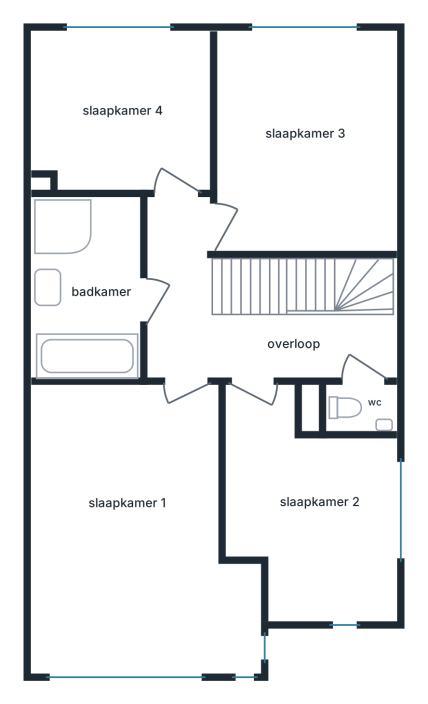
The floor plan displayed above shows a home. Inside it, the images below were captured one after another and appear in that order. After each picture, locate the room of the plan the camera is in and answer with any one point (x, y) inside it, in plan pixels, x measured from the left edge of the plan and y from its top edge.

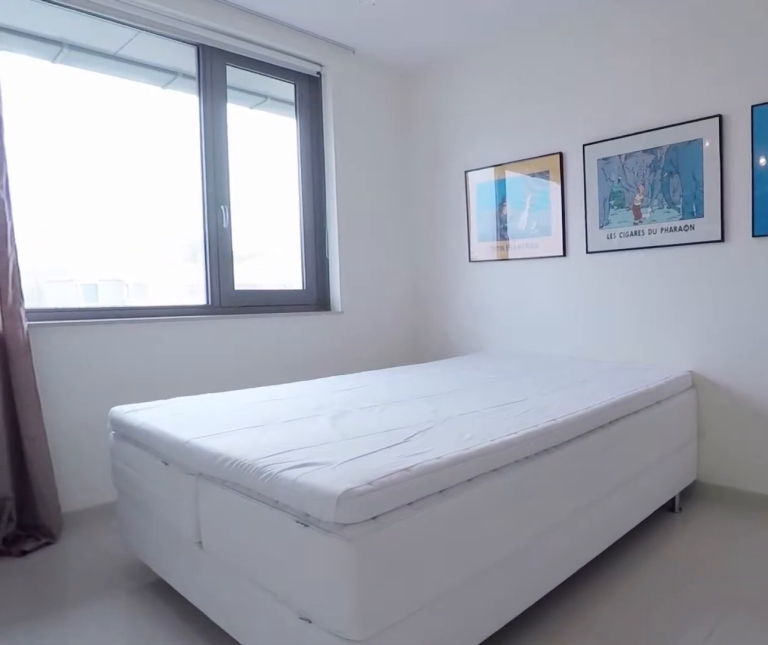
(304, 92)
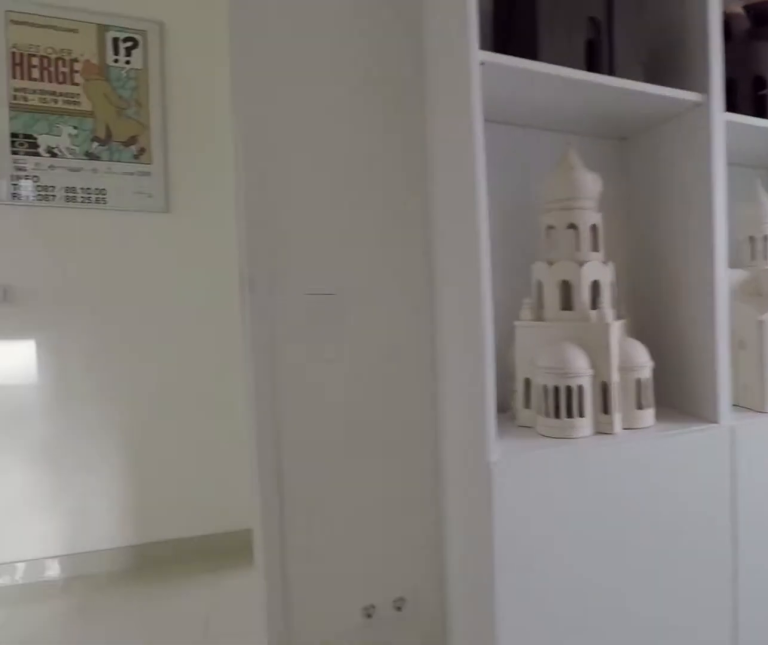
(304, 92)
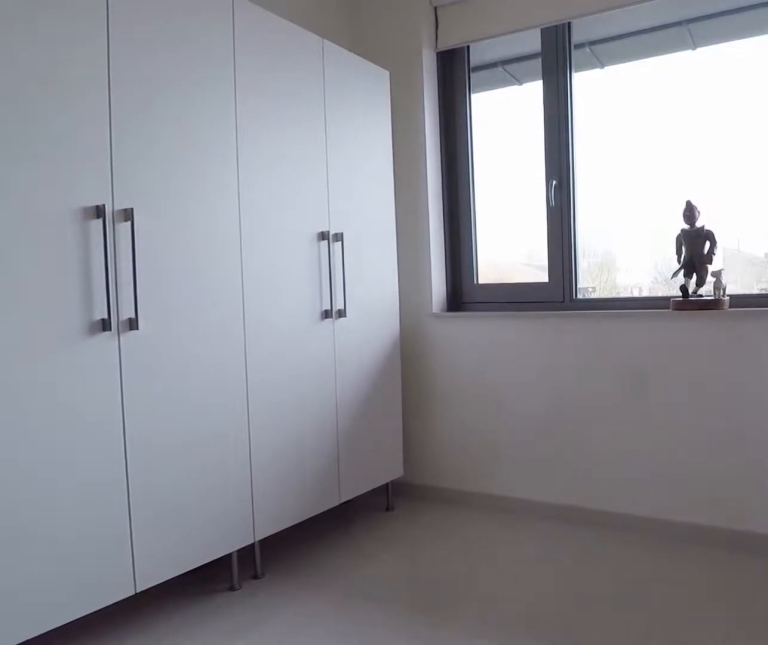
(123, 99)
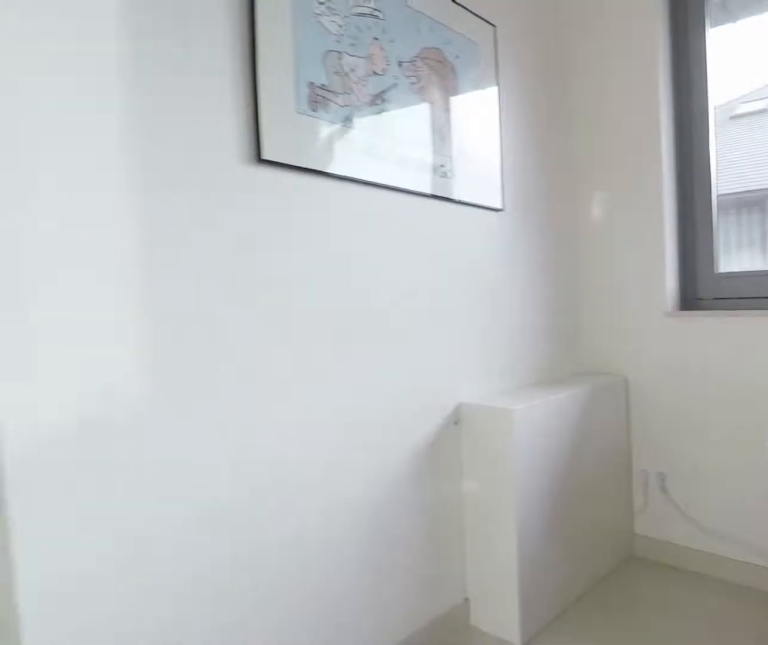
(312, 512)
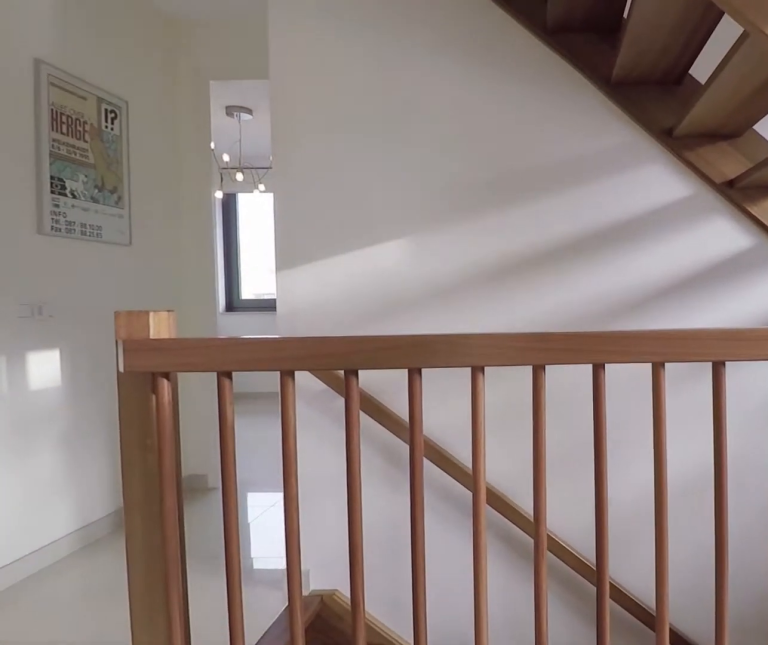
(330, 365)
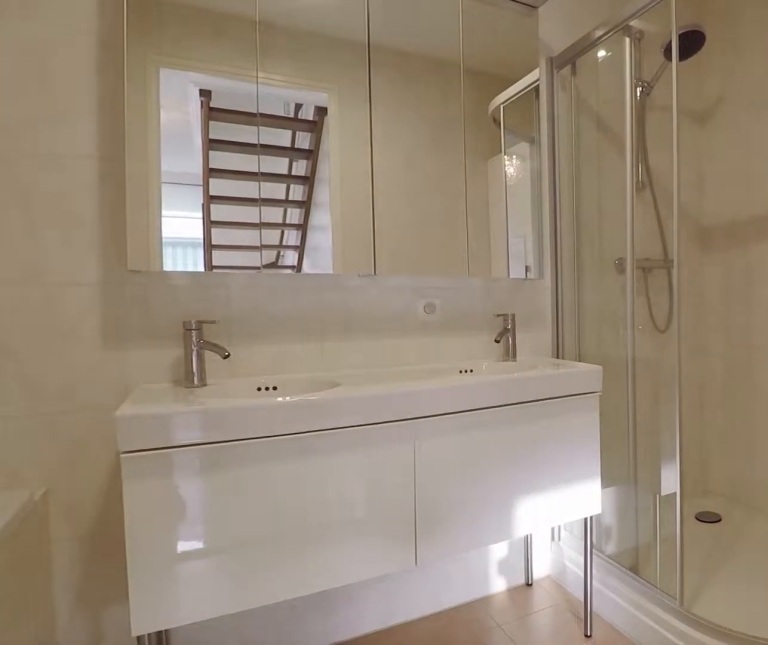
(42, 286)
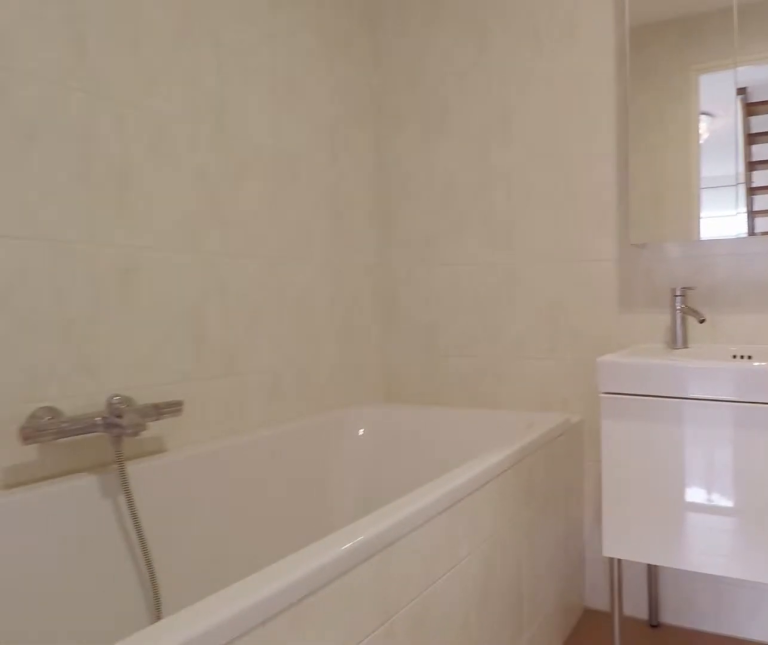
(42, 286)
